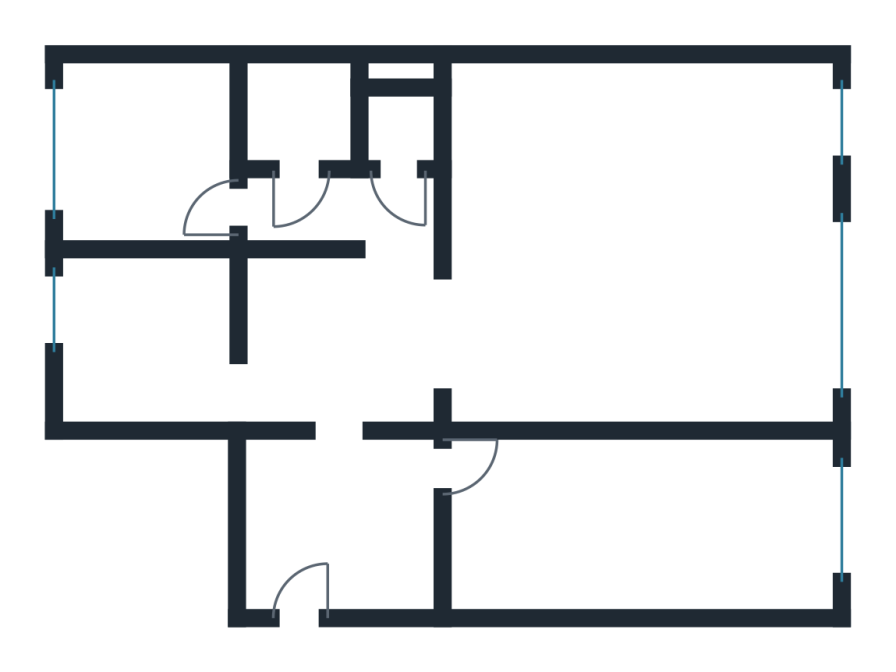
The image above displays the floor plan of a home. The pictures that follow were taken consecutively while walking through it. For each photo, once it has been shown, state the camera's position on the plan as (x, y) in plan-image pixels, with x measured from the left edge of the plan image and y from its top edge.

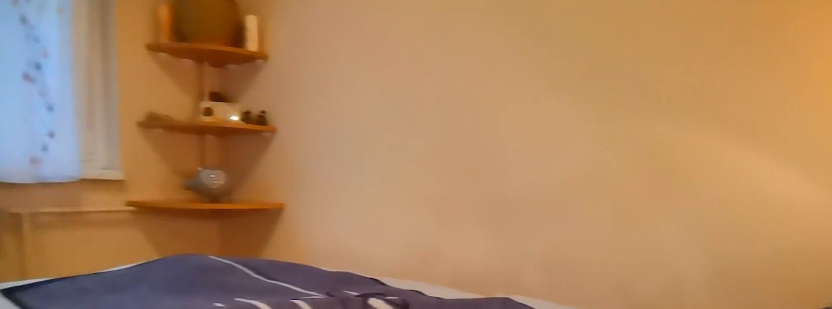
(227, 191)
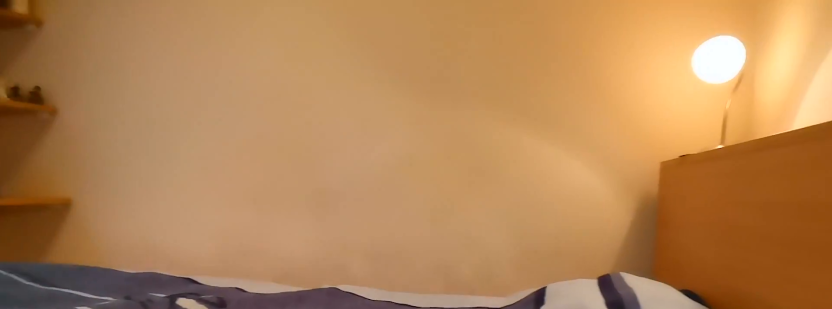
(209, 185)
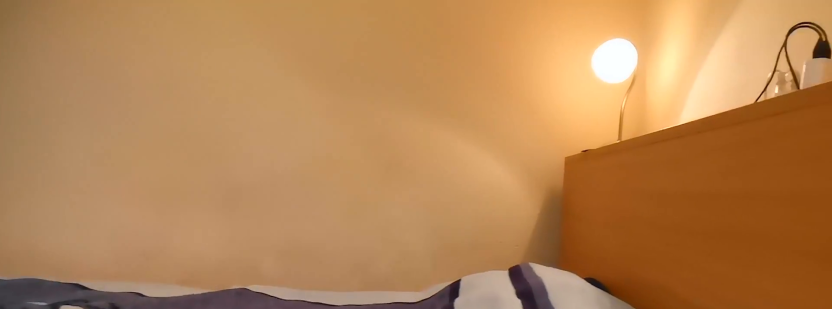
(192, 180)
